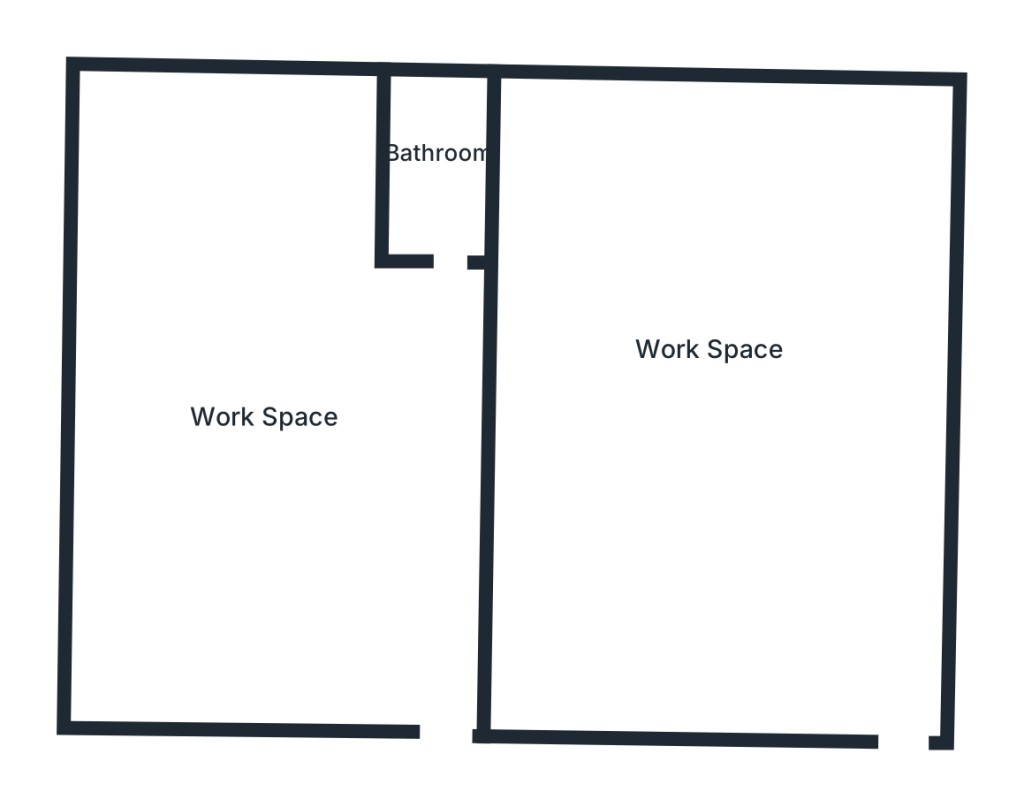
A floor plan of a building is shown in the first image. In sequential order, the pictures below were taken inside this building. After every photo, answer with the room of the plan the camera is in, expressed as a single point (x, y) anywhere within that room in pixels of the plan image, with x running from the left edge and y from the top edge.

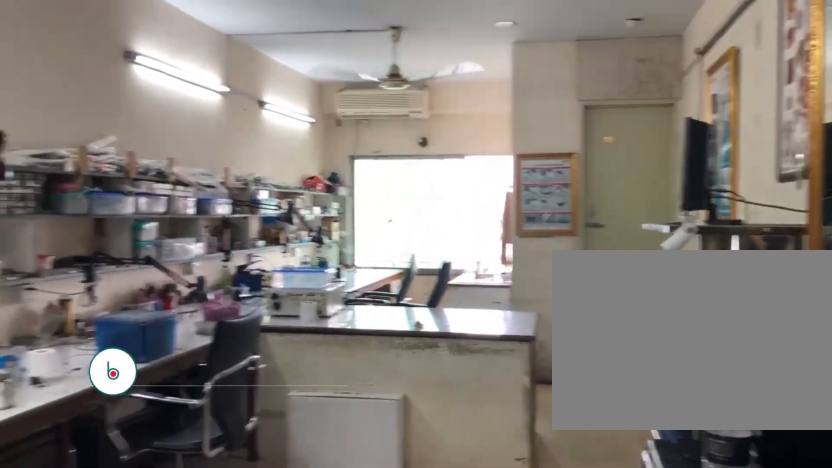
(271, 424)
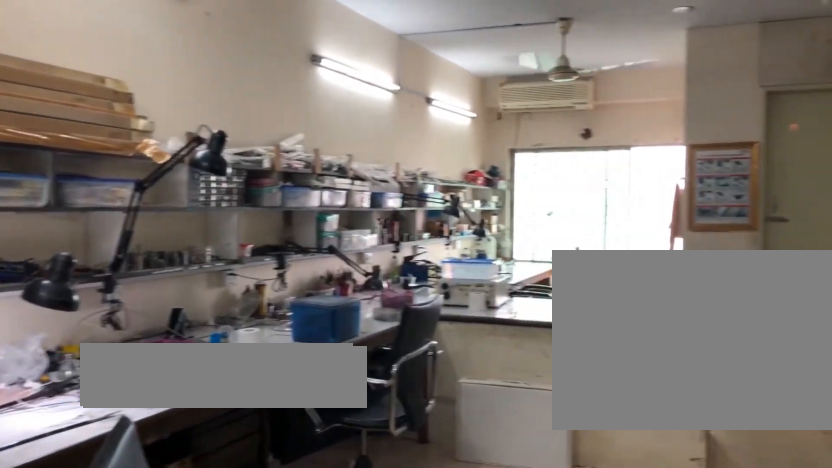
(271, 424)
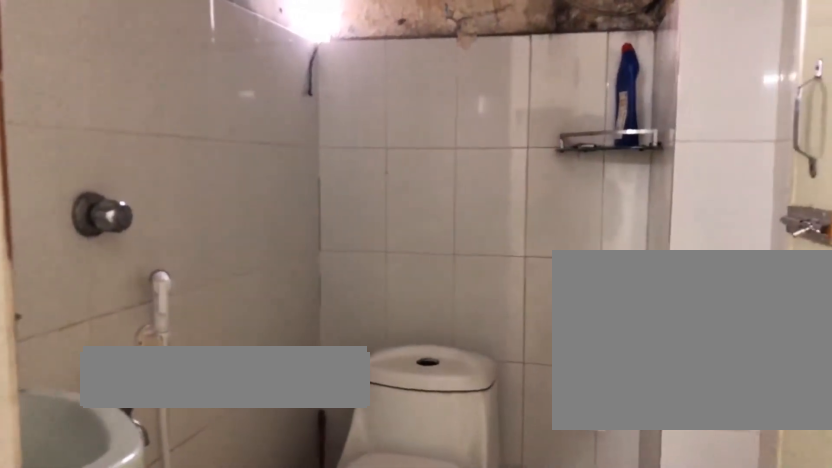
(437, 161)
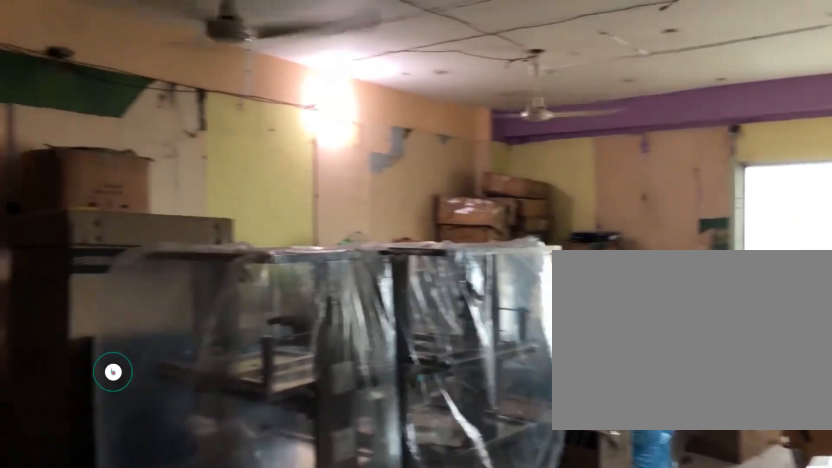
(726, 361)
